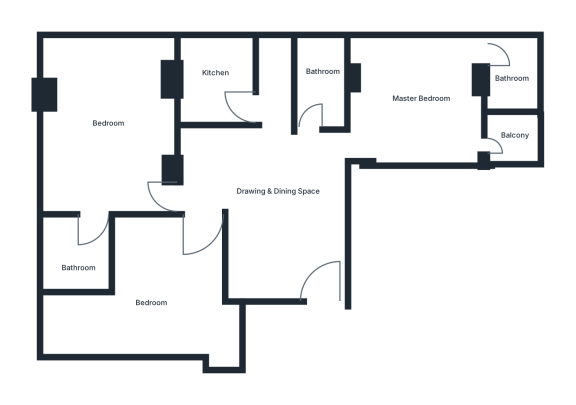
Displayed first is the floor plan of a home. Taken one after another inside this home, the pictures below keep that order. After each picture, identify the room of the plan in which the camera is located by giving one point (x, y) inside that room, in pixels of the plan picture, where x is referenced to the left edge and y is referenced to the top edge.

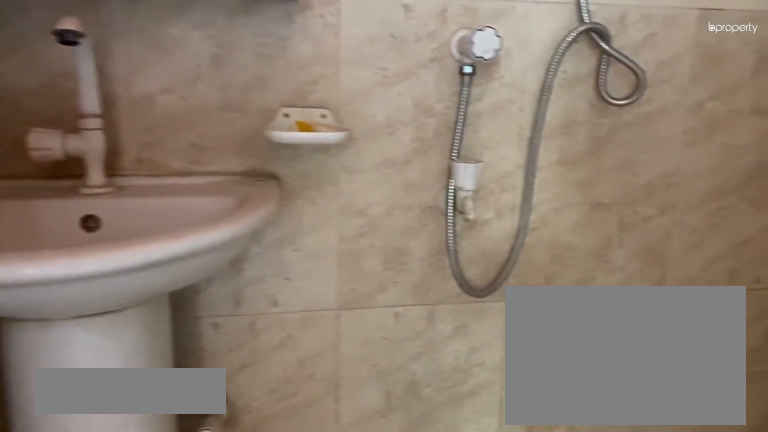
(508, 84)
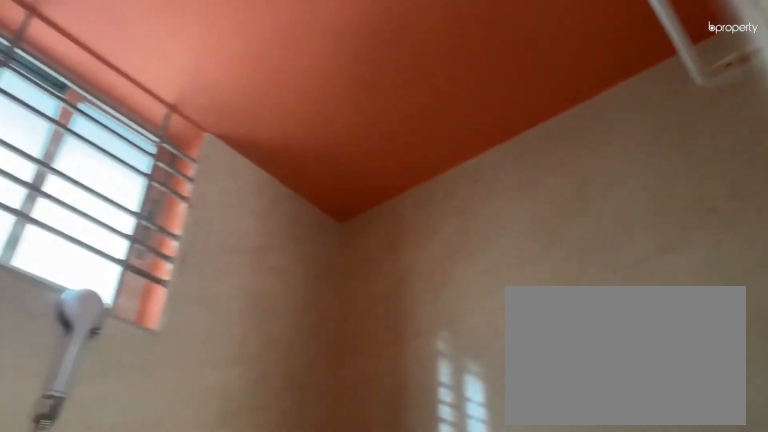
(508, 84)
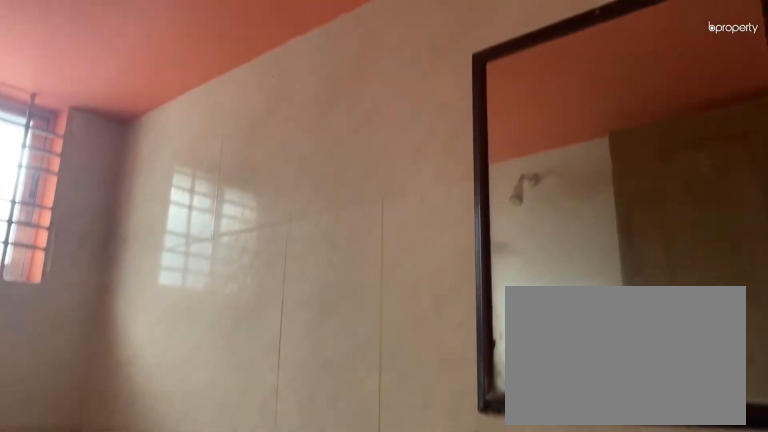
(319, 79)
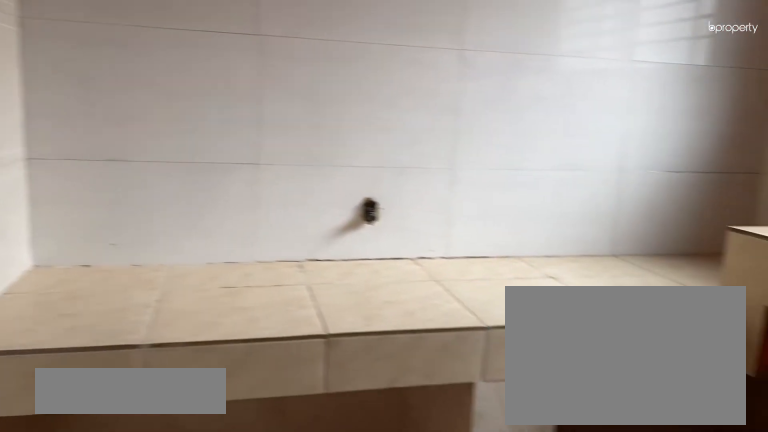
(221, 85)
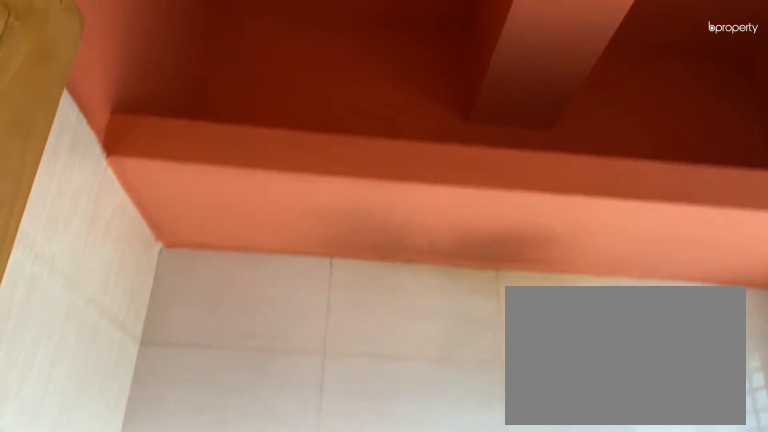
(221, 85)
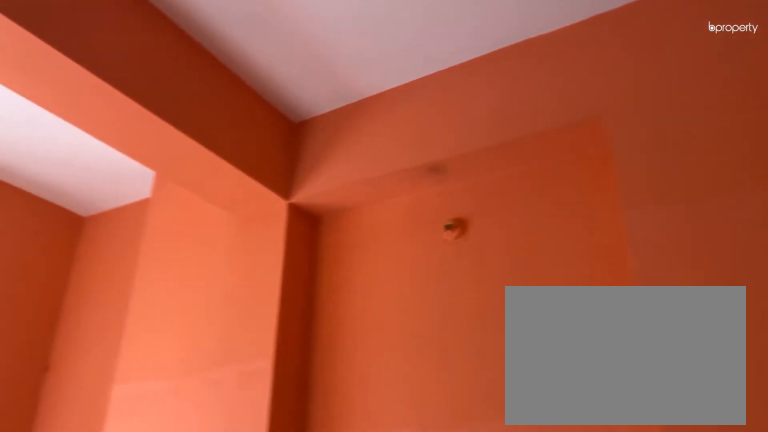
(104, 124)
